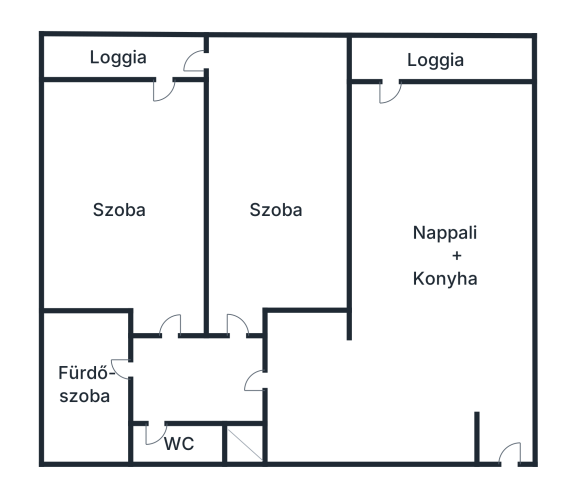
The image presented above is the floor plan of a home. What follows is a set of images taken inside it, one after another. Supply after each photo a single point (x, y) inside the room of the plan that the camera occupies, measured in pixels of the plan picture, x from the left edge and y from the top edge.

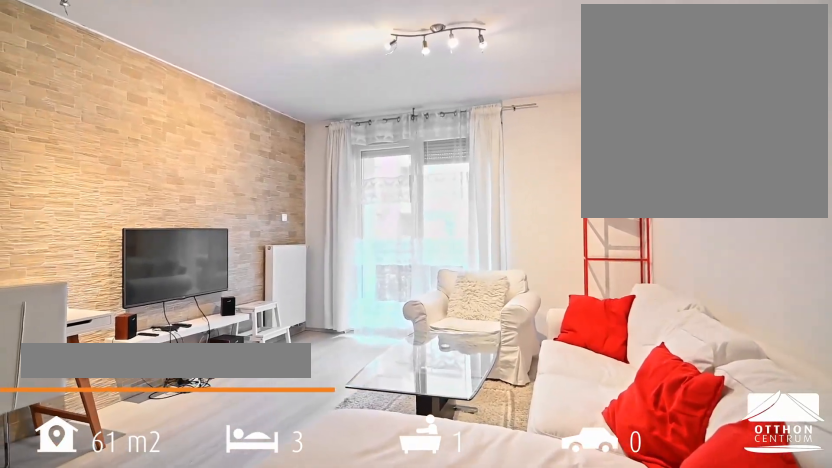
(427, 329)
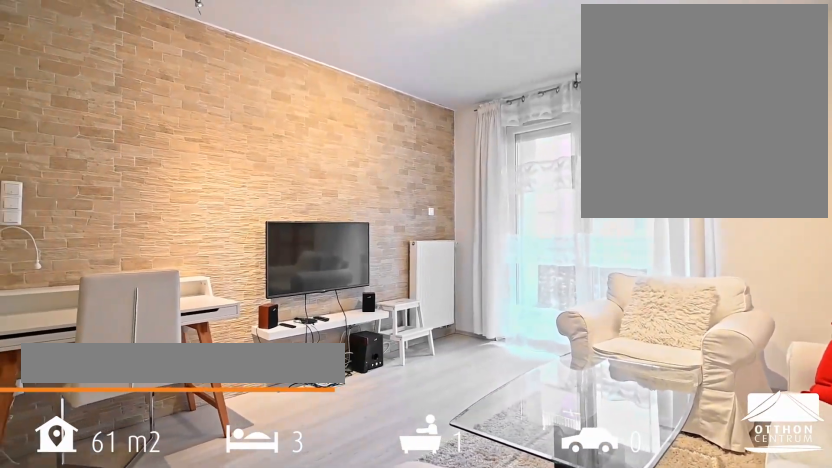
(426, 327)
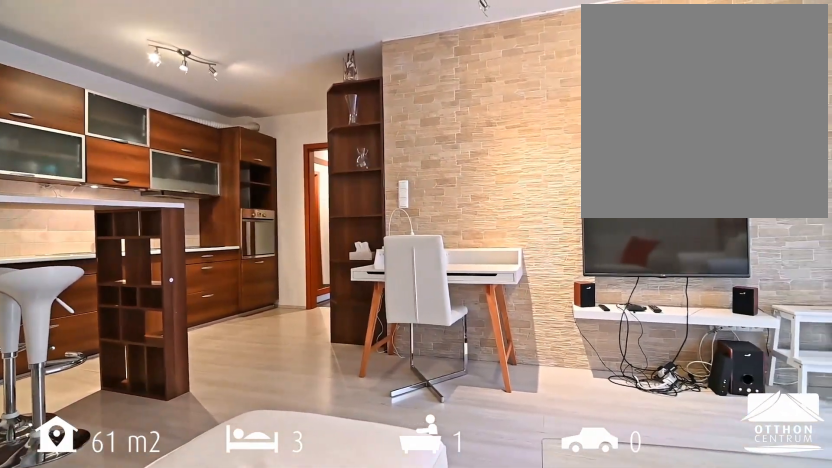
(427, 329)
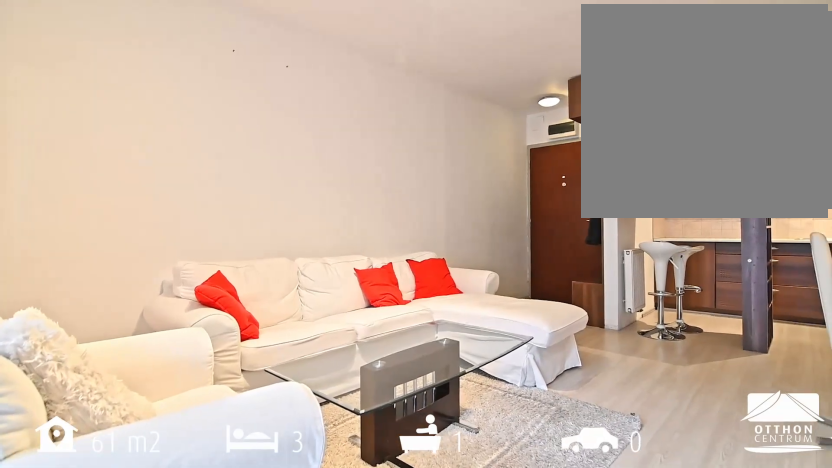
(427, 329)
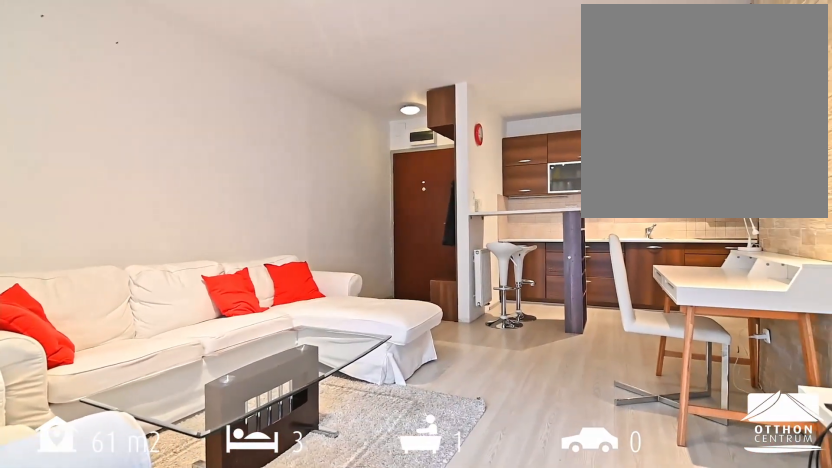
(427, 329)
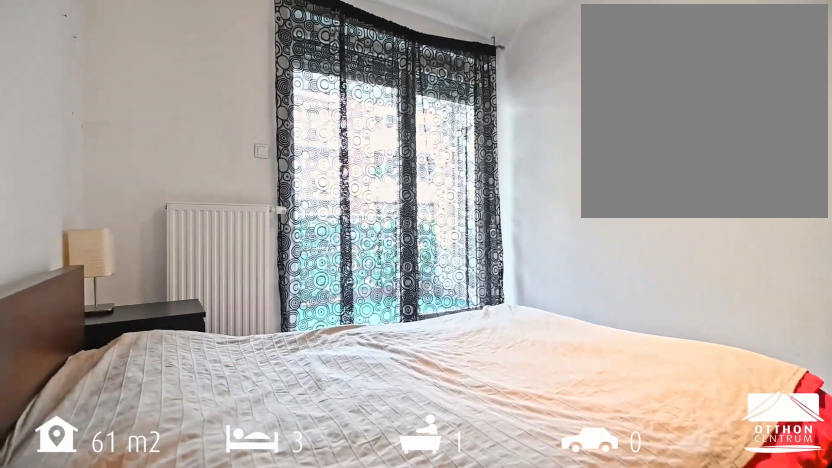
(123, 207)
